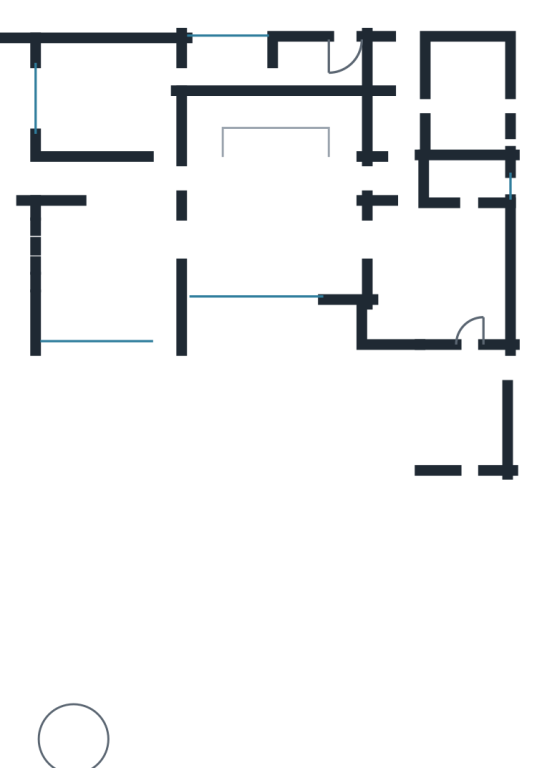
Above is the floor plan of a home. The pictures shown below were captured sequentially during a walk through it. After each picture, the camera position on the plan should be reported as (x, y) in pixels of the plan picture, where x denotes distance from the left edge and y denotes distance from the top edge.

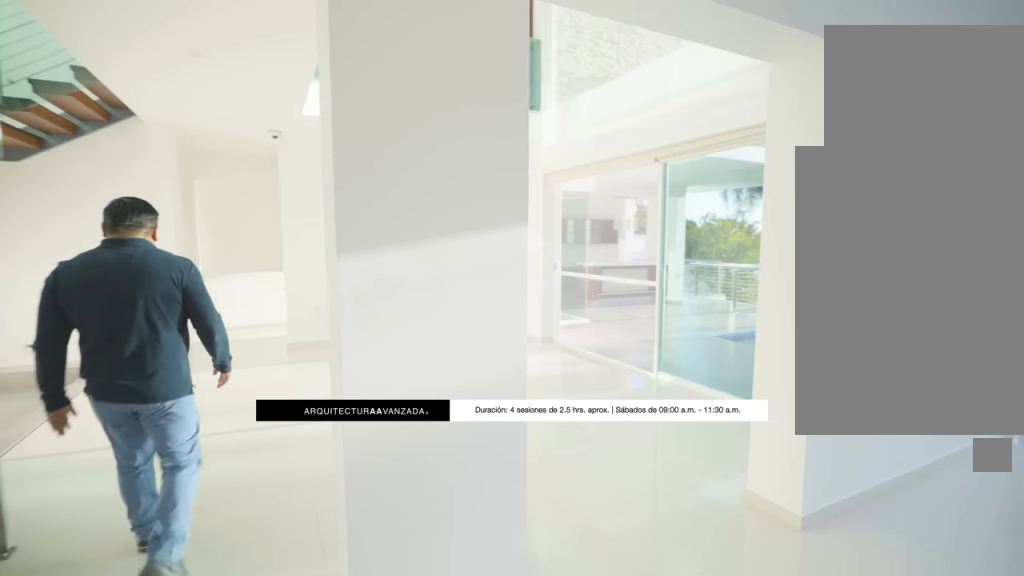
(197, 237)
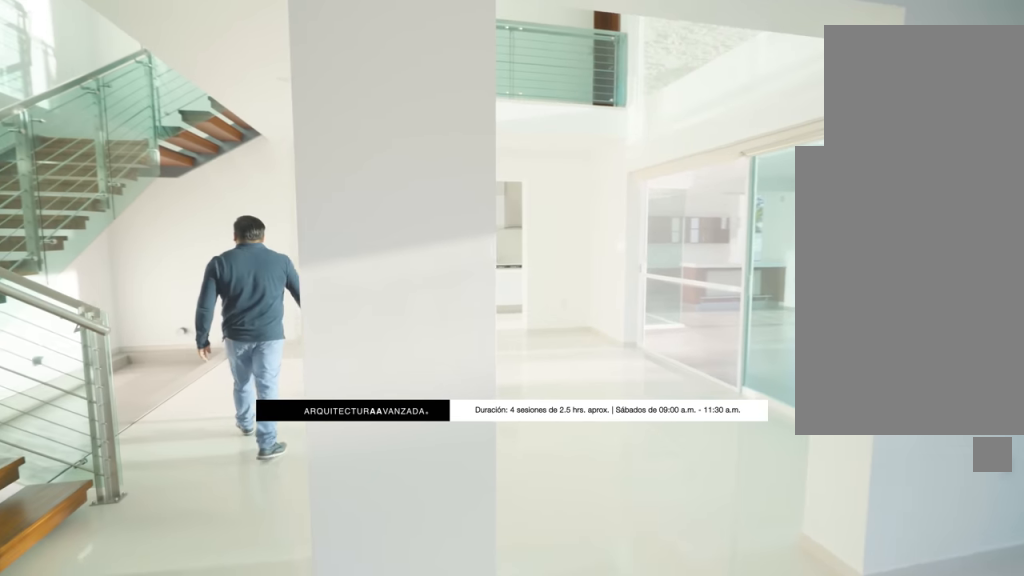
(216, 237)
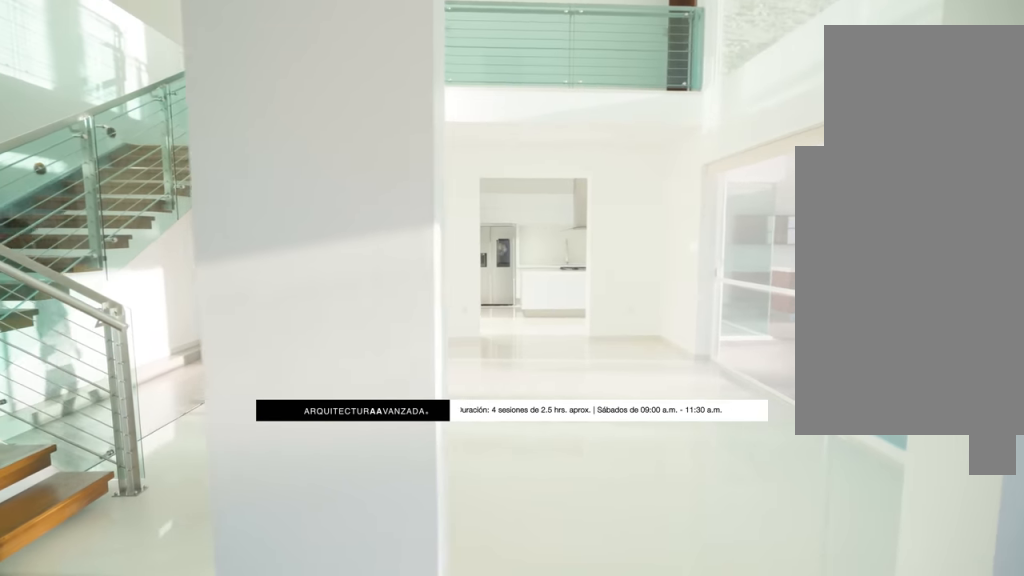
(244, 236)
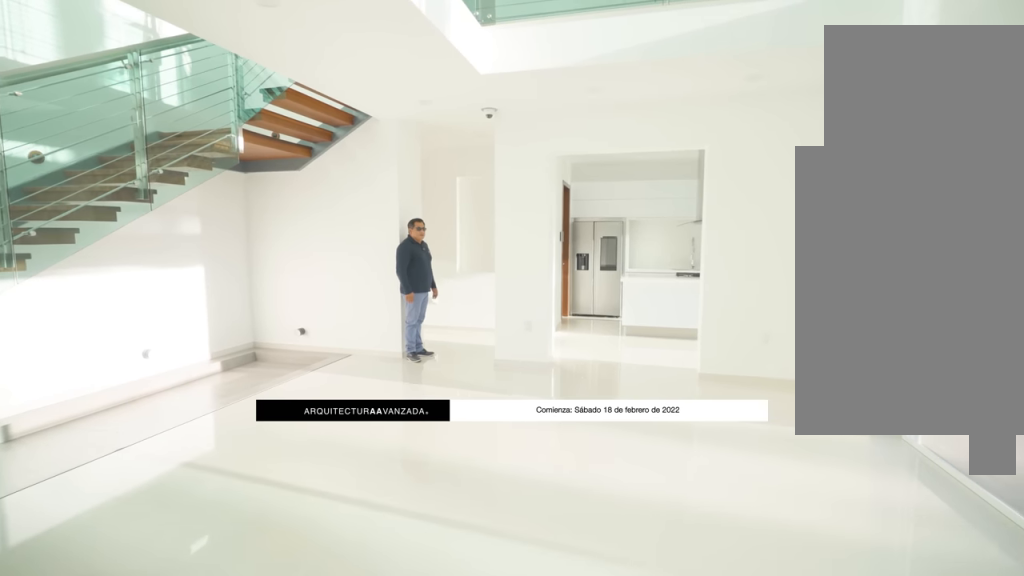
(304, 220)
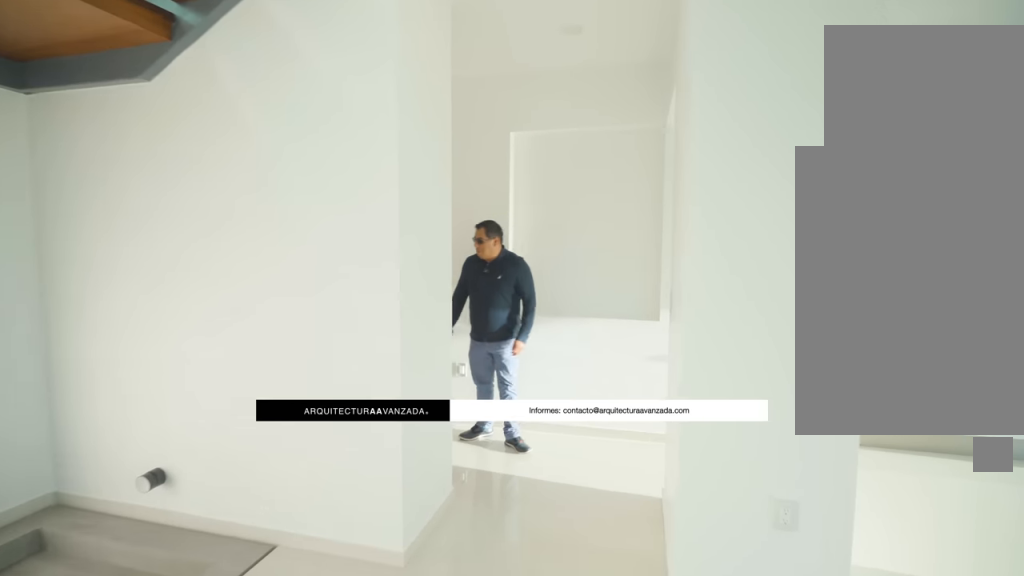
(383, 175)
